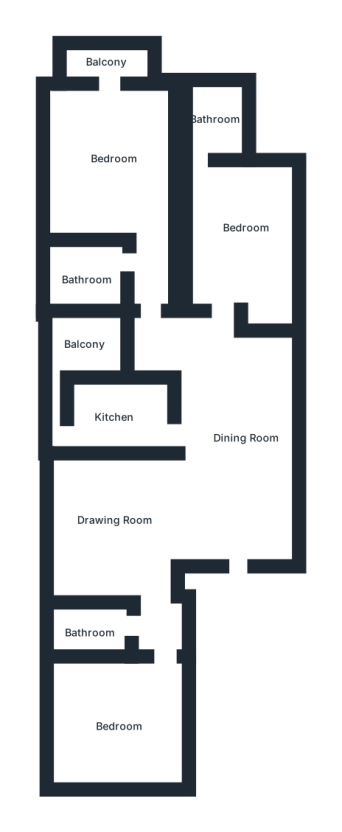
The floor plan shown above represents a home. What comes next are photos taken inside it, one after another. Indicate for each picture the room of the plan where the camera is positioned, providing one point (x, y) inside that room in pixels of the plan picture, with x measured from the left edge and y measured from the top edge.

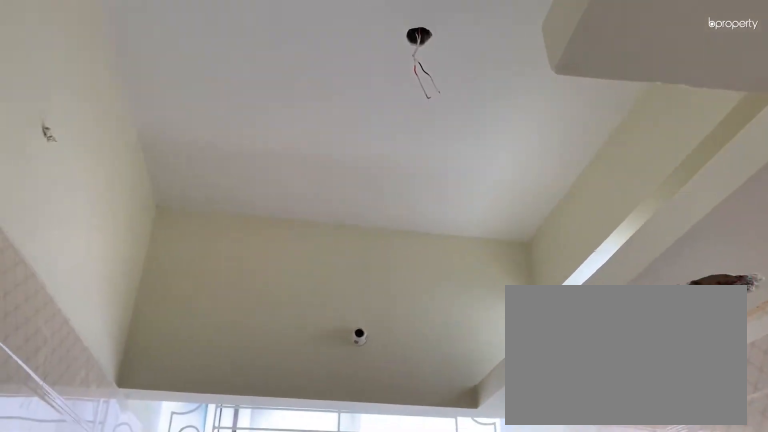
(119, 413)
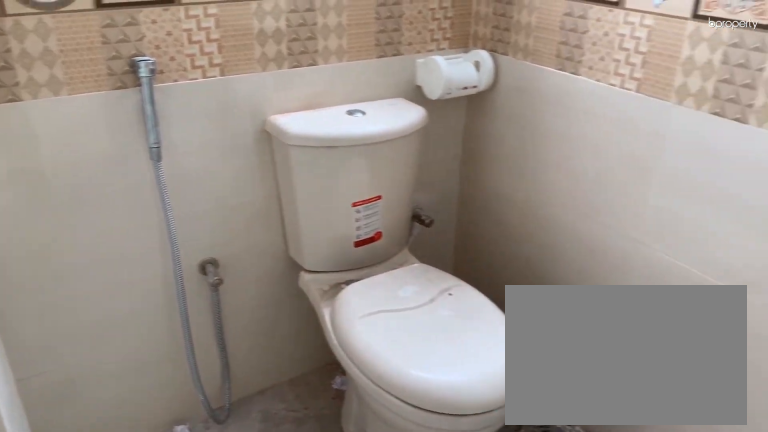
(215, 124)
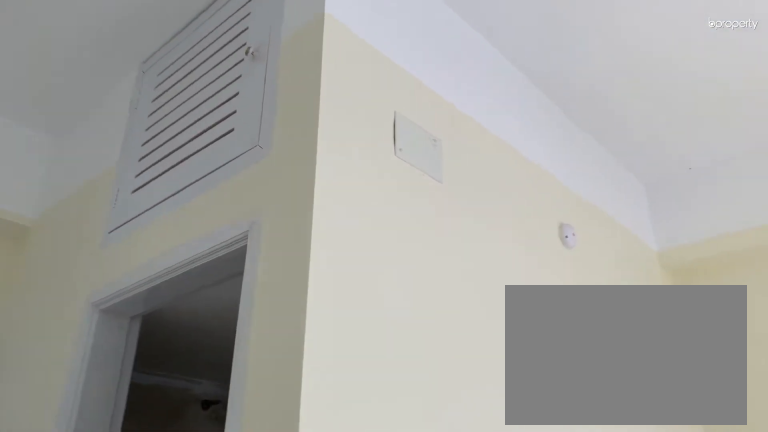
(105, 148)
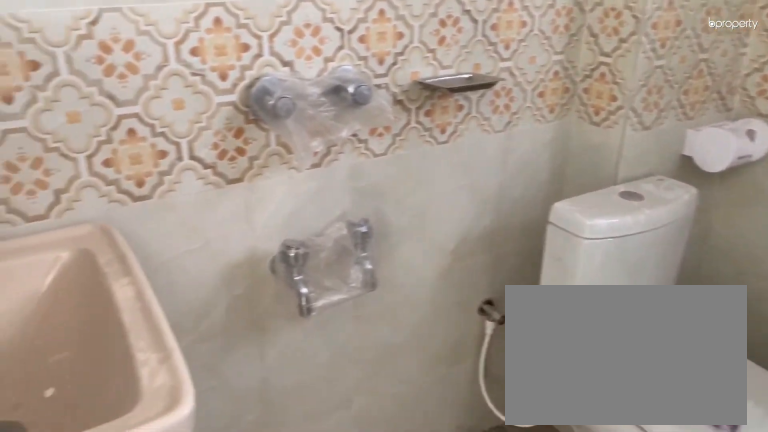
(87, 276)
